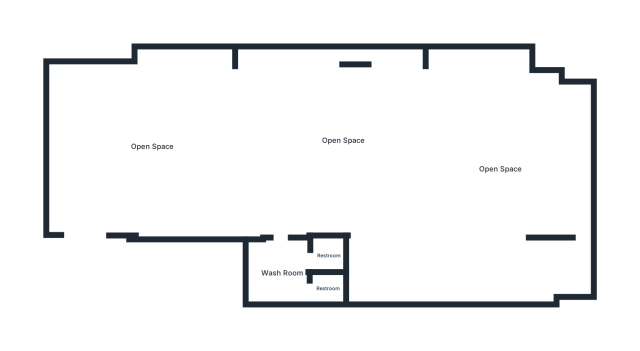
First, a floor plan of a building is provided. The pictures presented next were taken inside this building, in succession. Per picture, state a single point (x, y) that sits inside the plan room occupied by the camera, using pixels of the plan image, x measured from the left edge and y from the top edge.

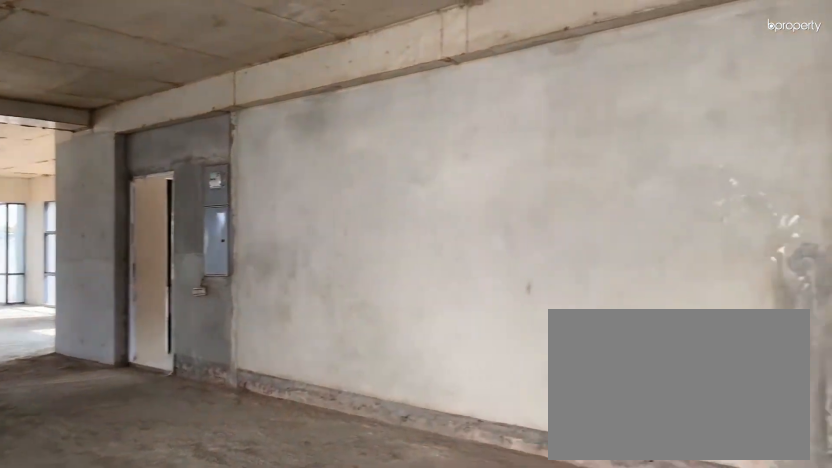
(153, 147)
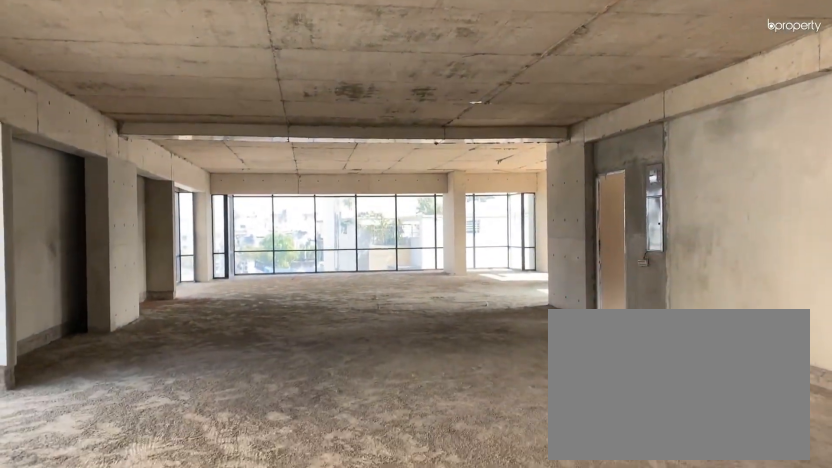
(153, 147)
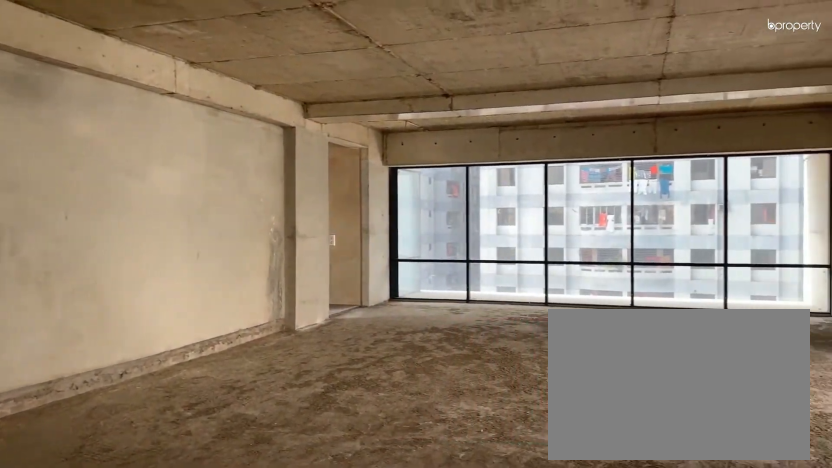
(345, 140)
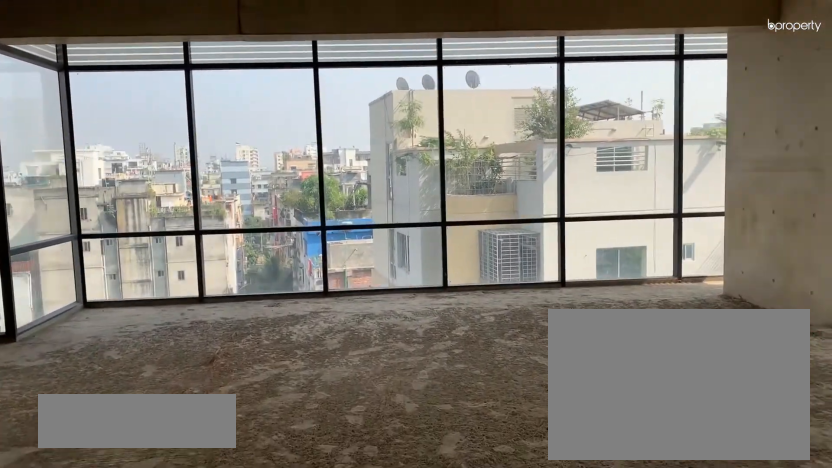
(502, 169)
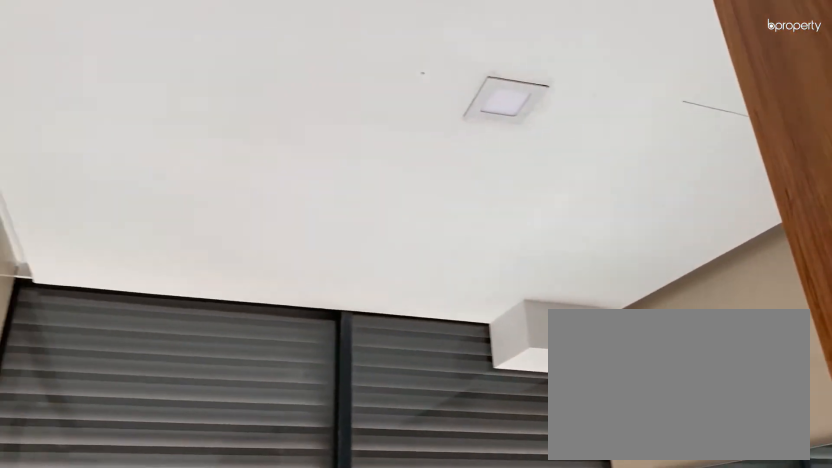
(282, 273)
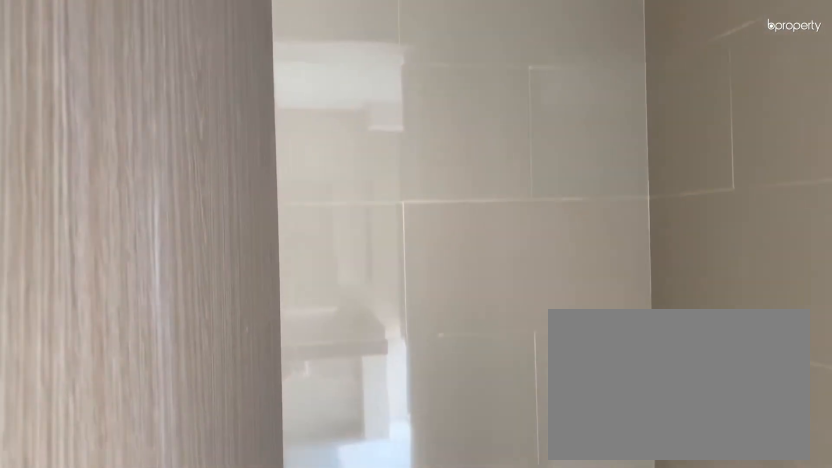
(328, 290)
